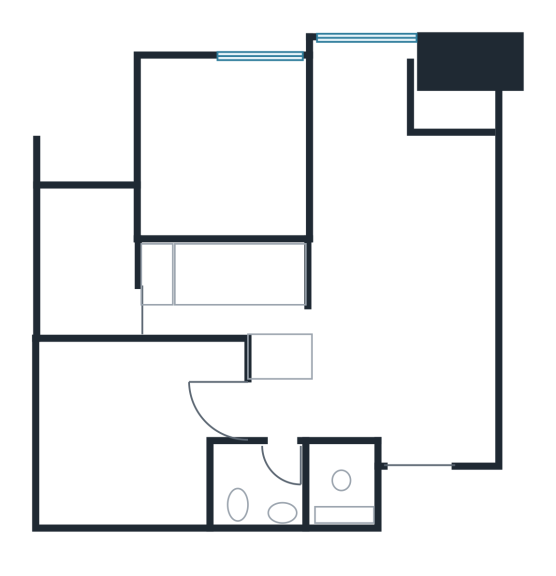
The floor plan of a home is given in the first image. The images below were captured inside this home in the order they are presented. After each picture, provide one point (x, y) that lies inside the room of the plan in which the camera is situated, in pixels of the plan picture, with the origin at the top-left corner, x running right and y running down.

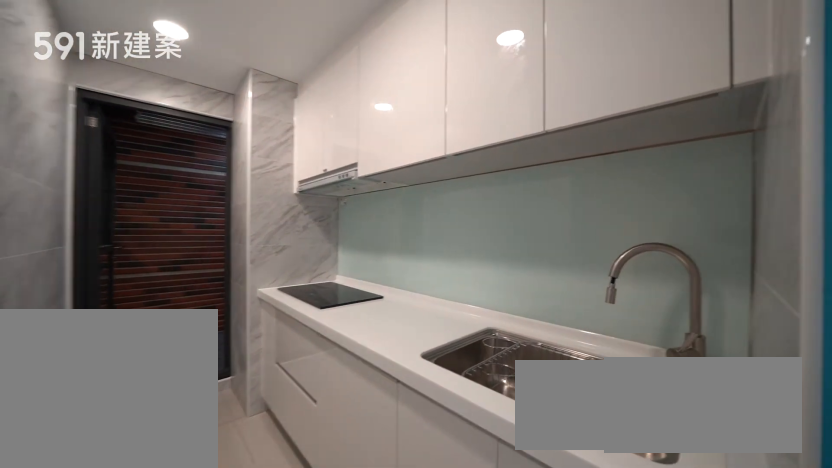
(228, 294)
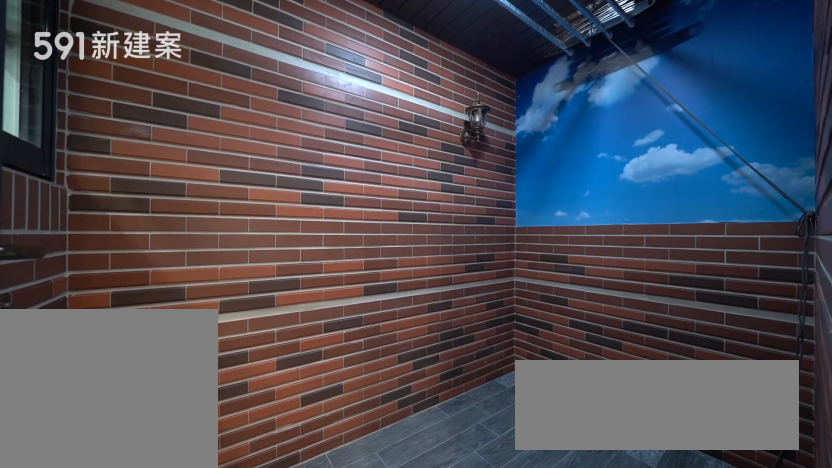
(85, 255)
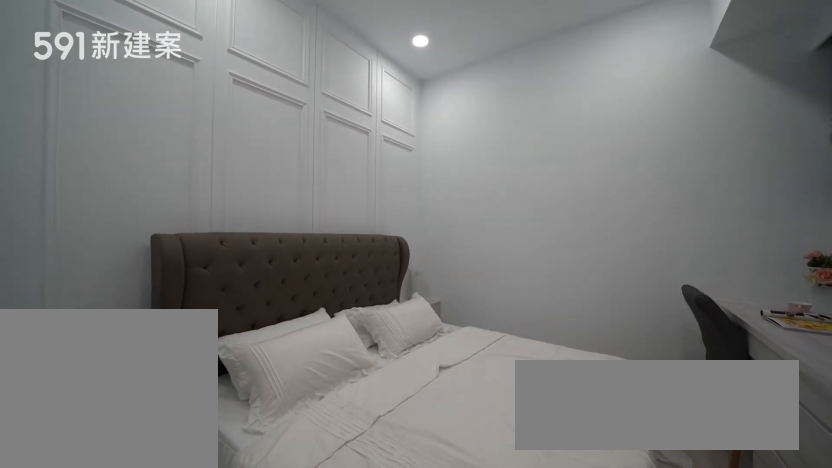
(129, 430)
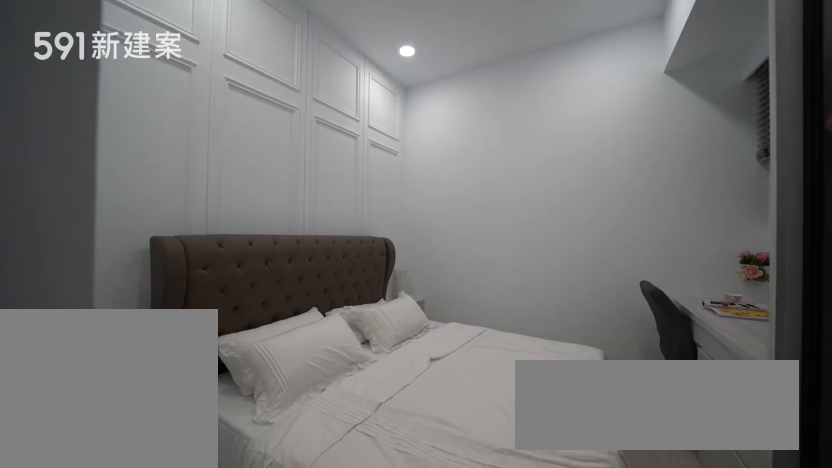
(129, 430)
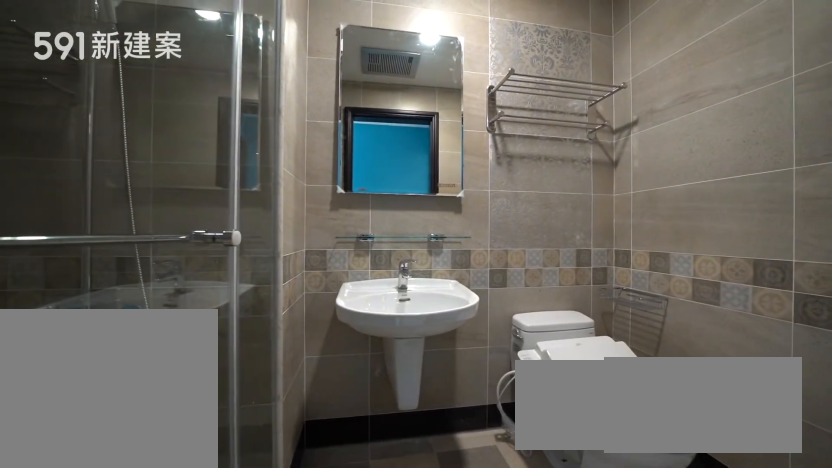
(296, 485)
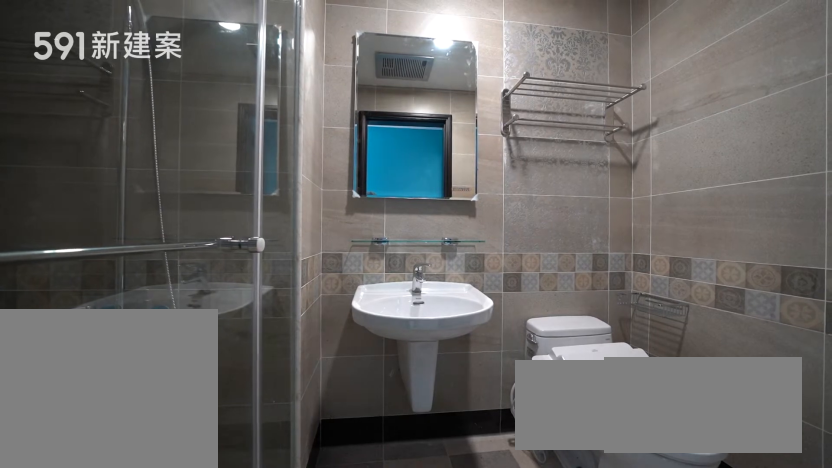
(296, 485)
